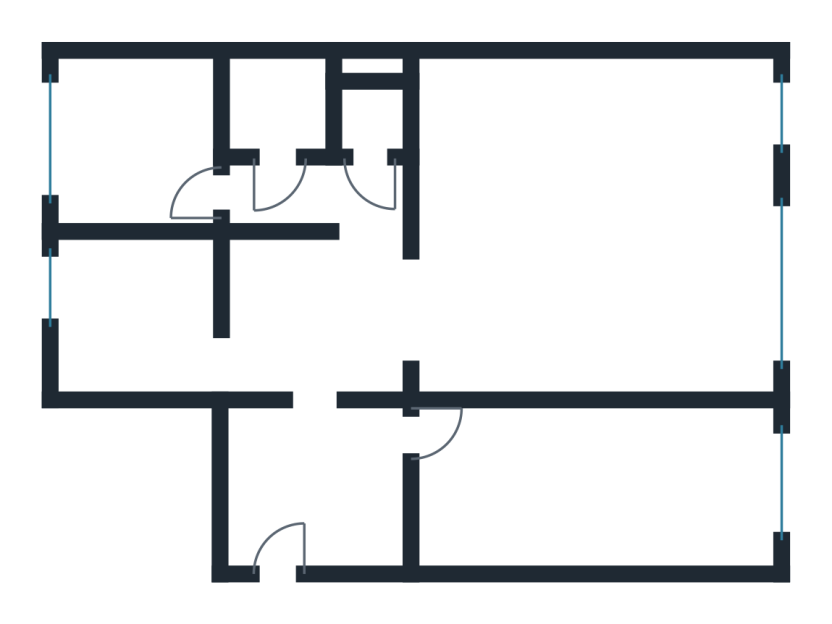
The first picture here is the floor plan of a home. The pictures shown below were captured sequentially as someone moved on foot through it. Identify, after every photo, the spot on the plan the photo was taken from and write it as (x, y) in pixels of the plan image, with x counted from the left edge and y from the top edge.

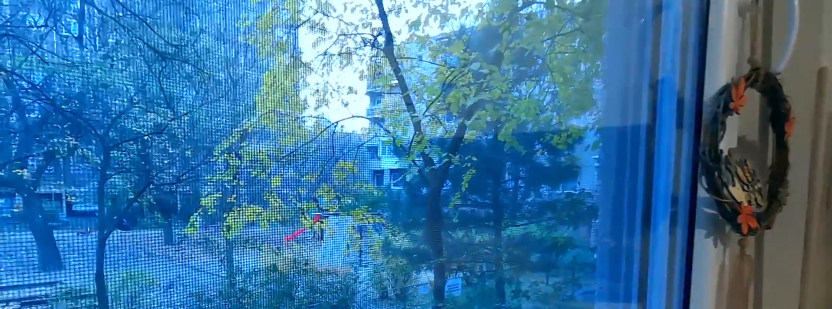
(62, 299)
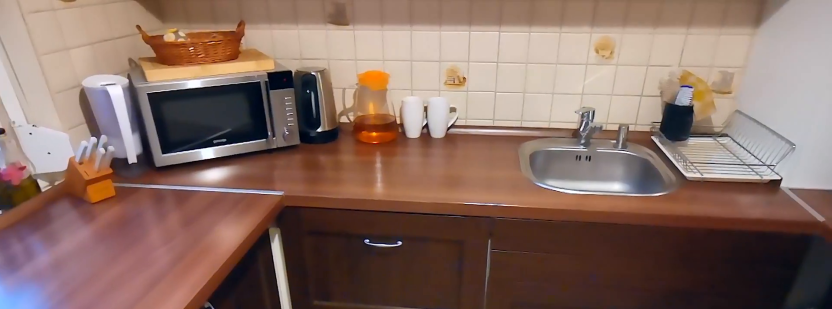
(147, 308)
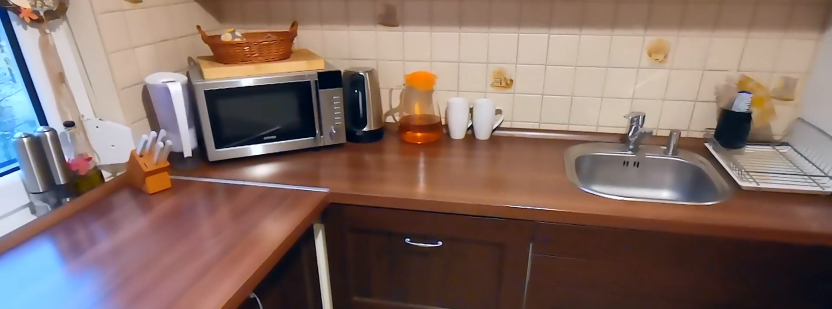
(147, 308)
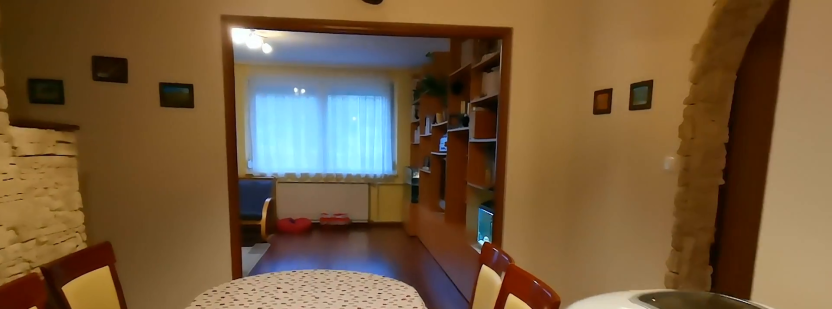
(273, 307)
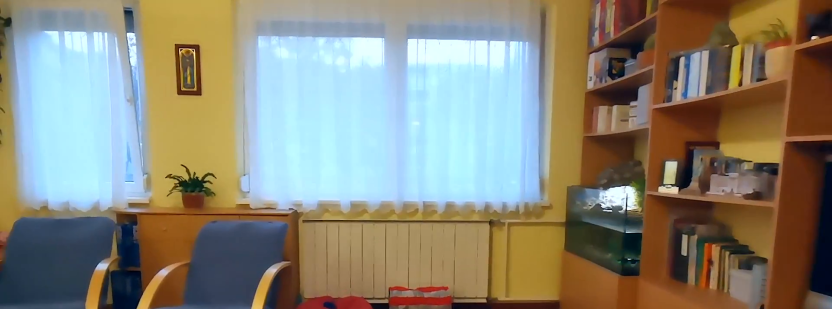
(491, 298)
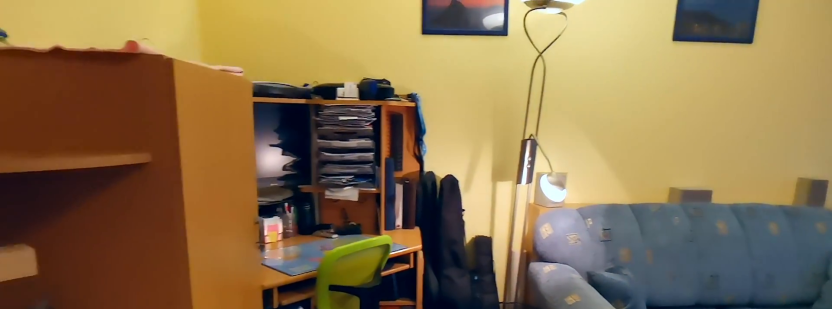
(508, 294)
